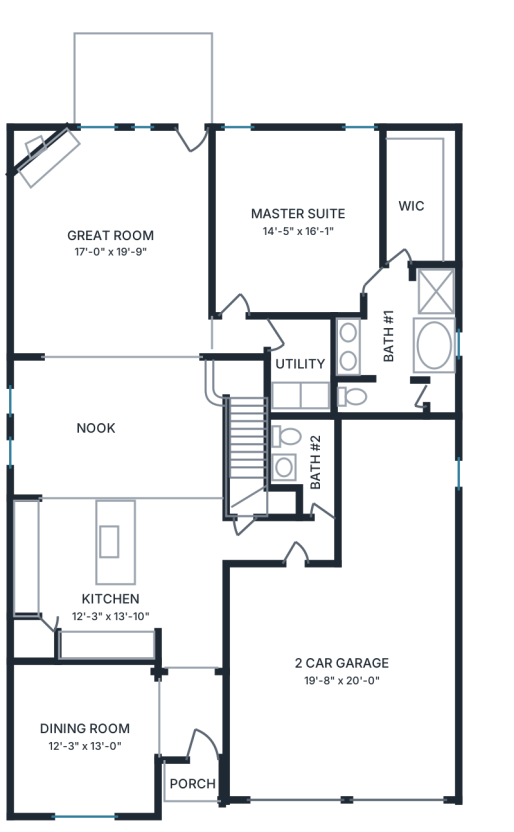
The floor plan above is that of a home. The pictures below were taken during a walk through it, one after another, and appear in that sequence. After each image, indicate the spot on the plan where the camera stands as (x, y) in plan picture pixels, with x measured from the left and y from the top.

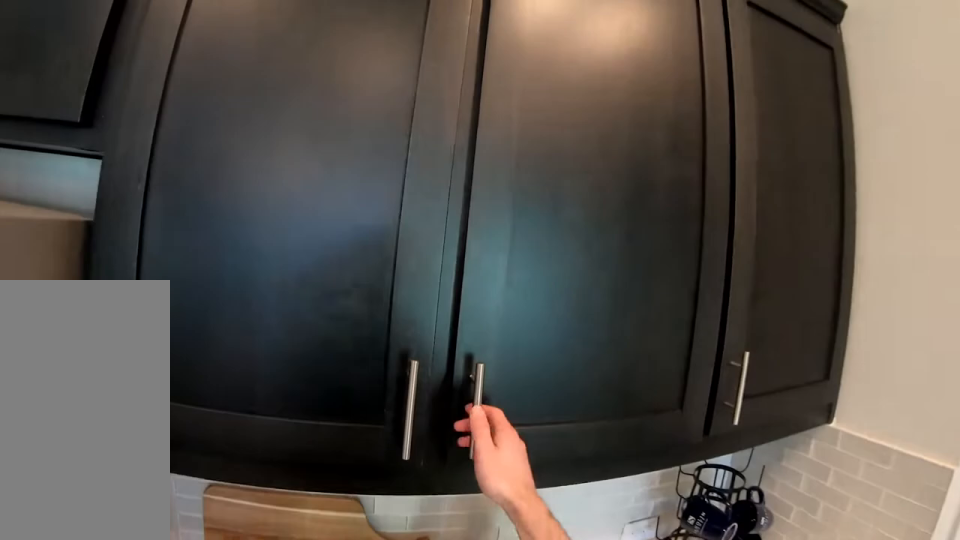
(149, 624)
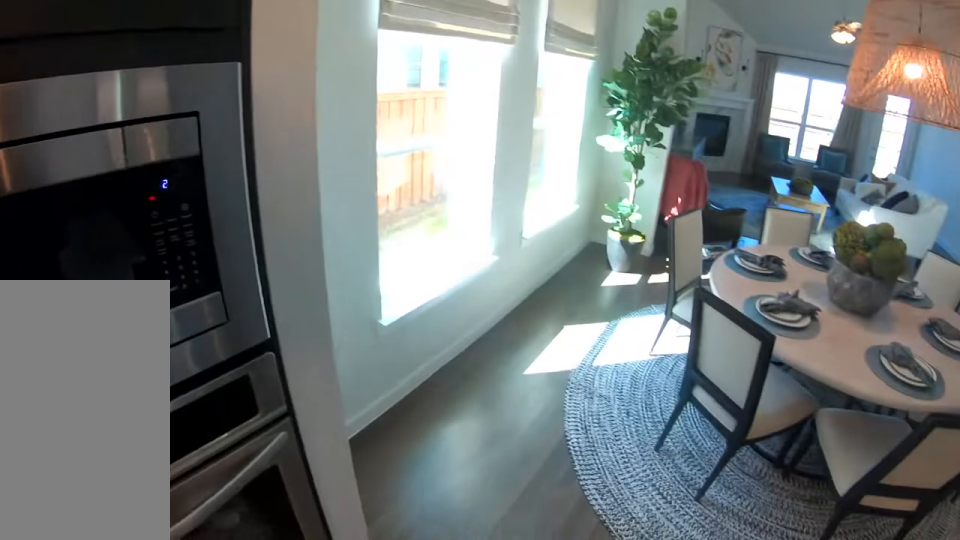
(77, 532)
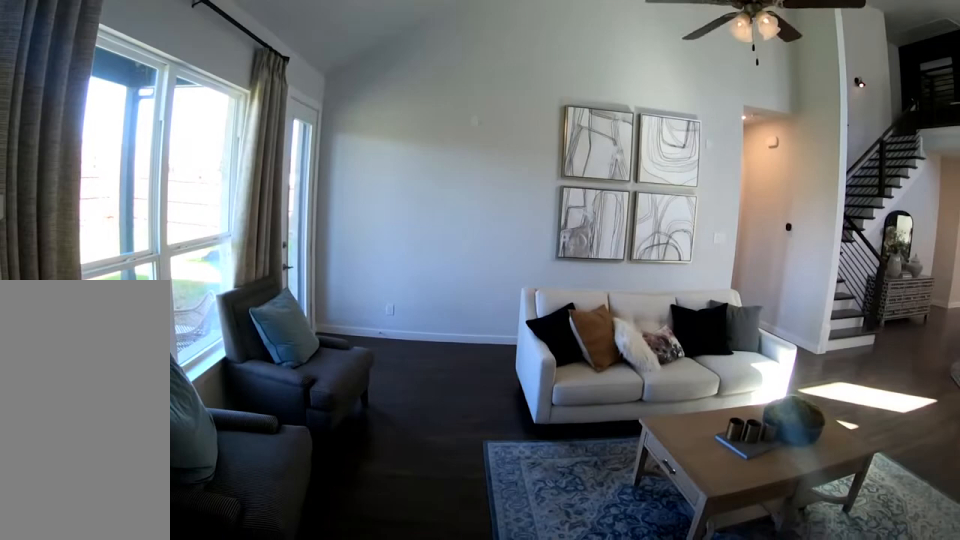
(57, 177)
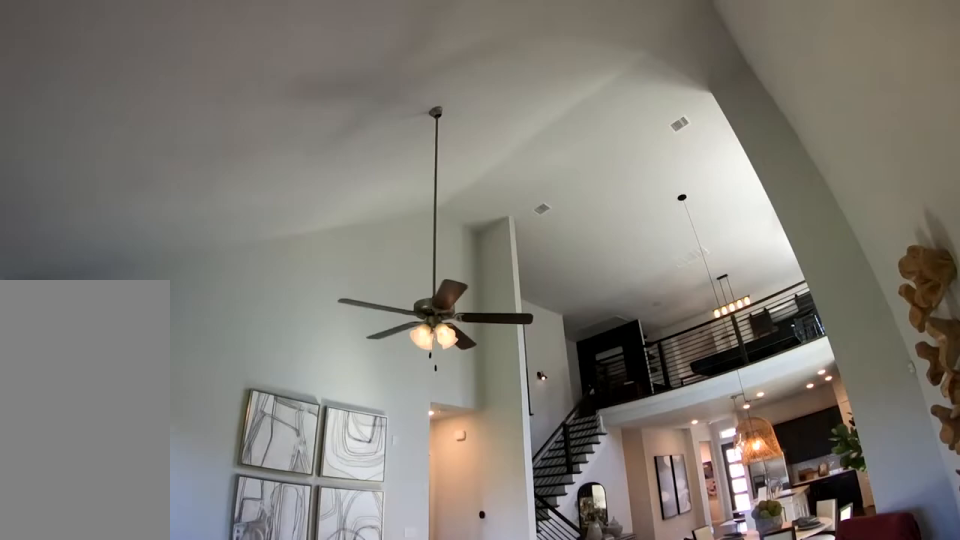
(57, 176)
